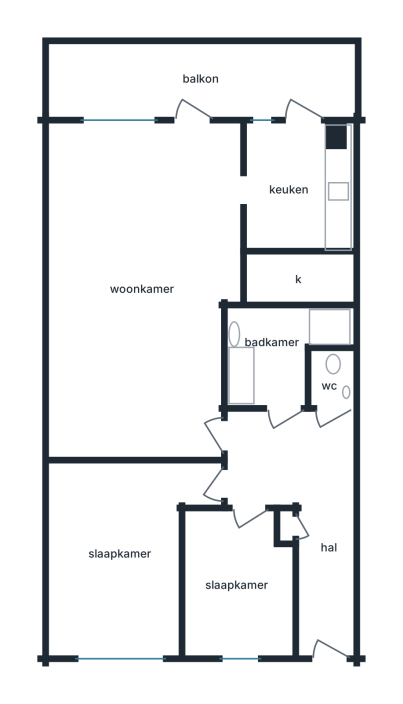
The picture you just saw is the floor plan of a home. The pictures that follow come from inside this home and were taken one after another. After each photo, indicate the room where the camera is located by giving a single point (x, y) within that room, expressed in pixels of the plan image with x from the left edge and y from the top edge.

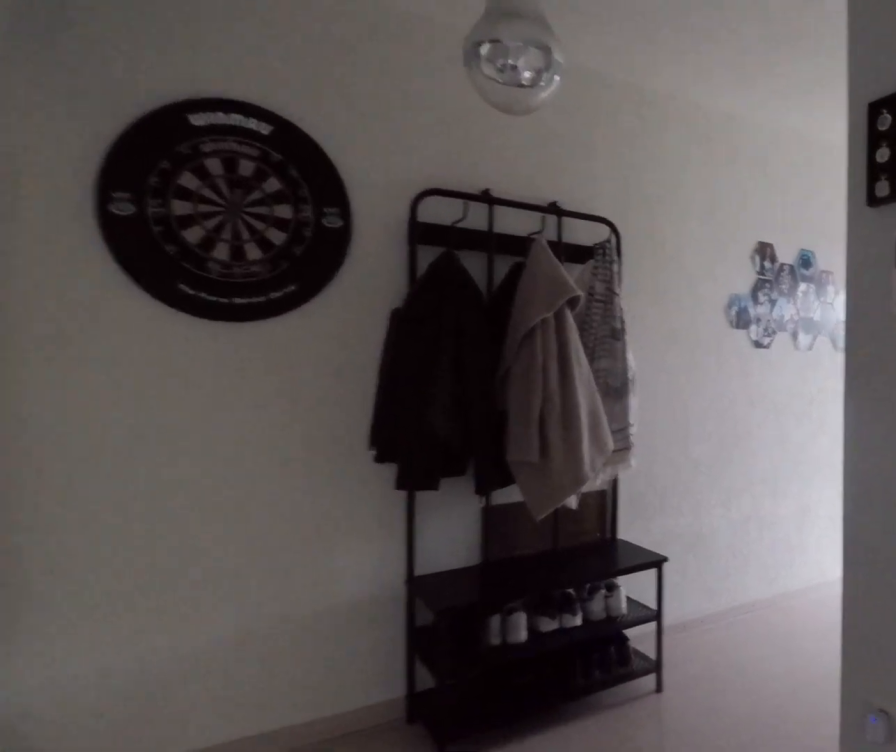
(302, 506)
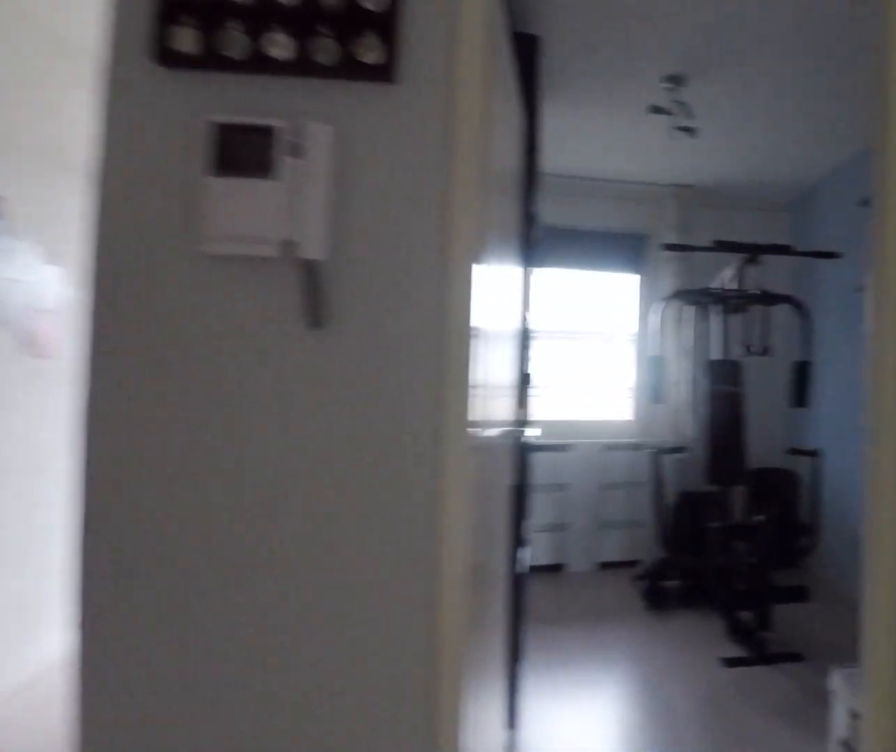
(302, 506)
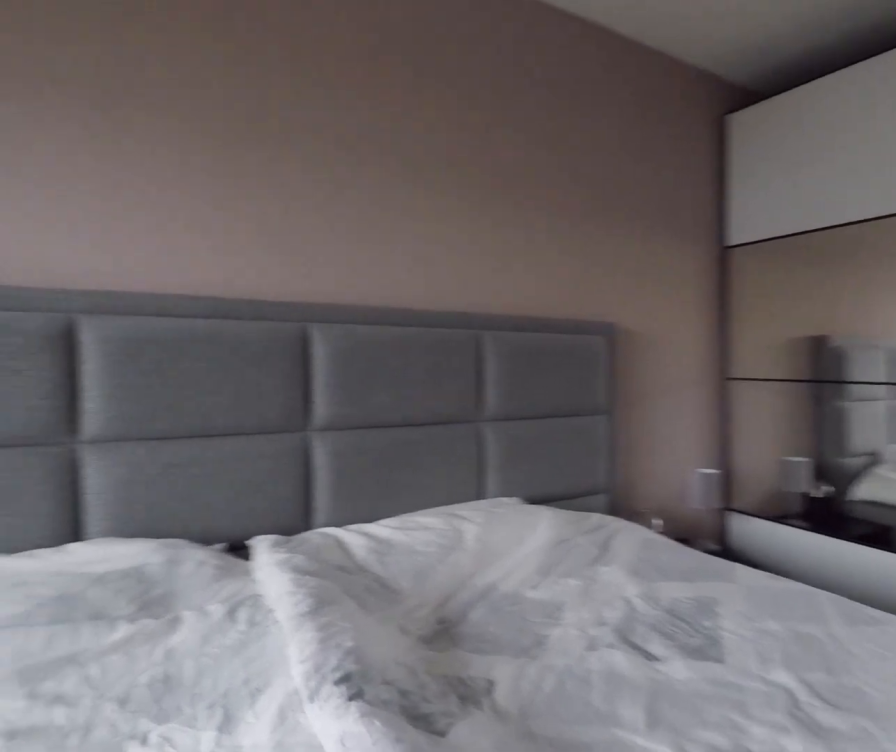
(121, 555)
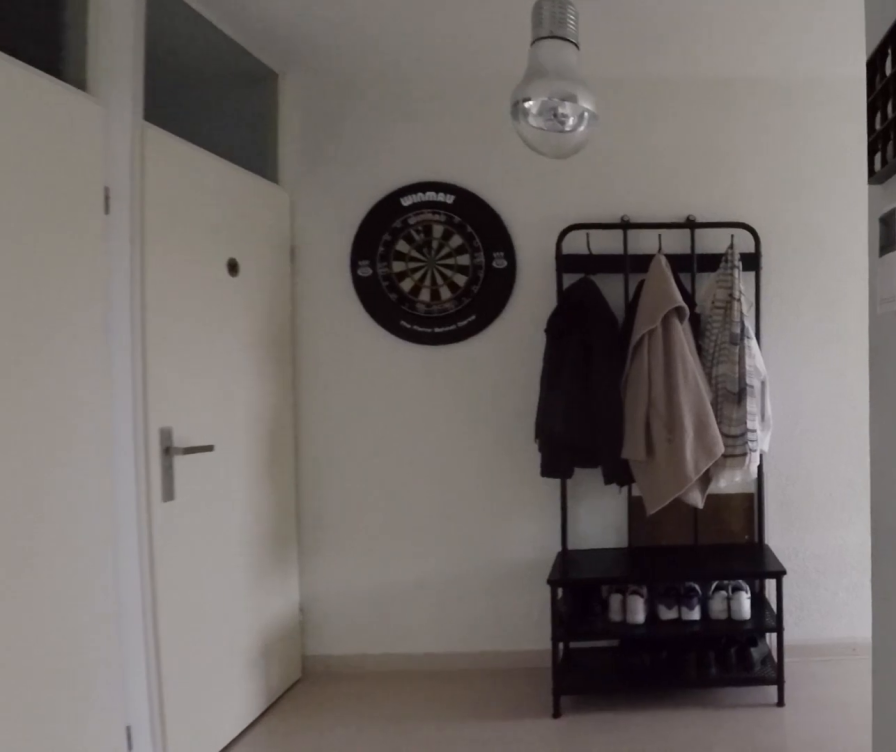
(302, 505)
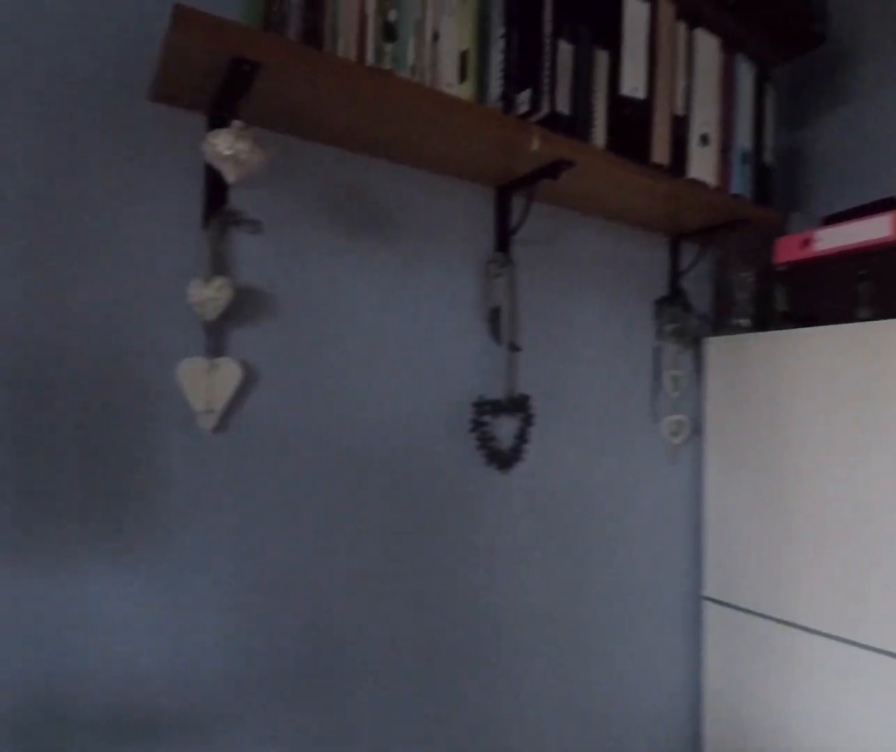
(236, 584)
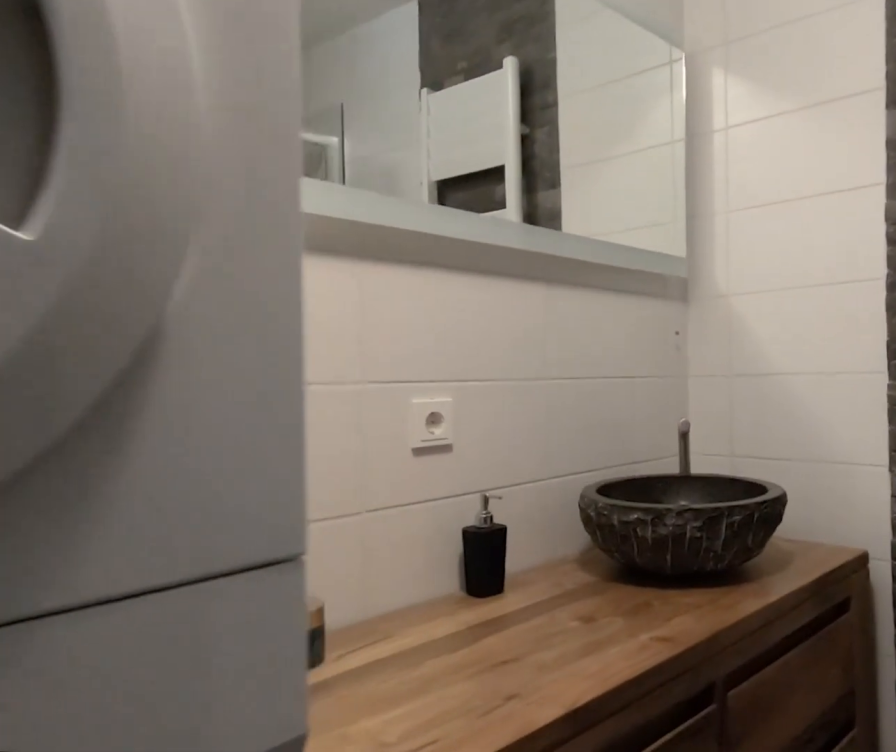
(275, 350)
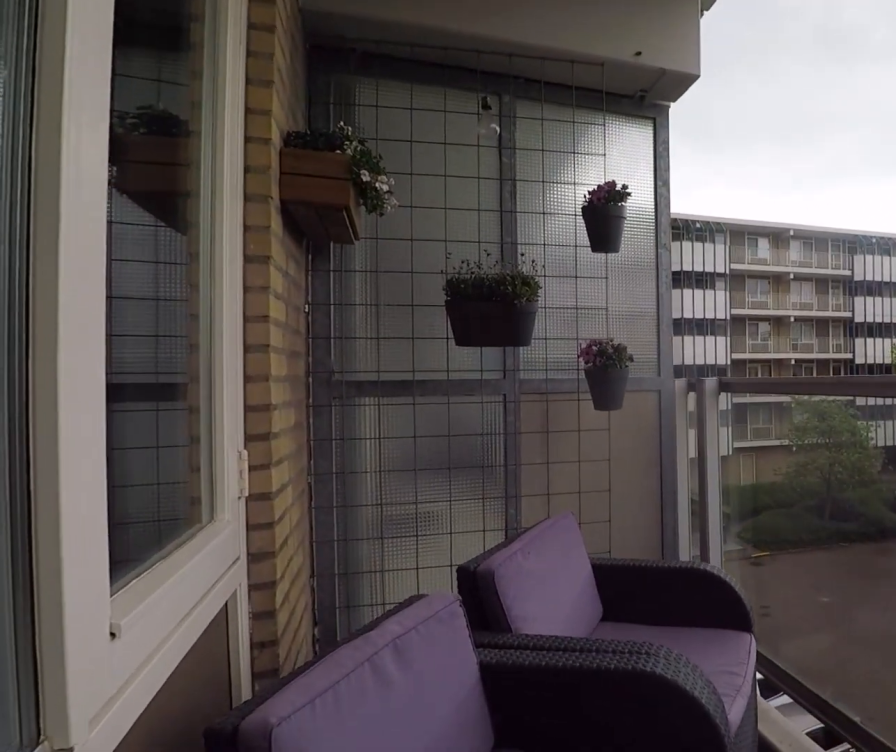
(201, 79)
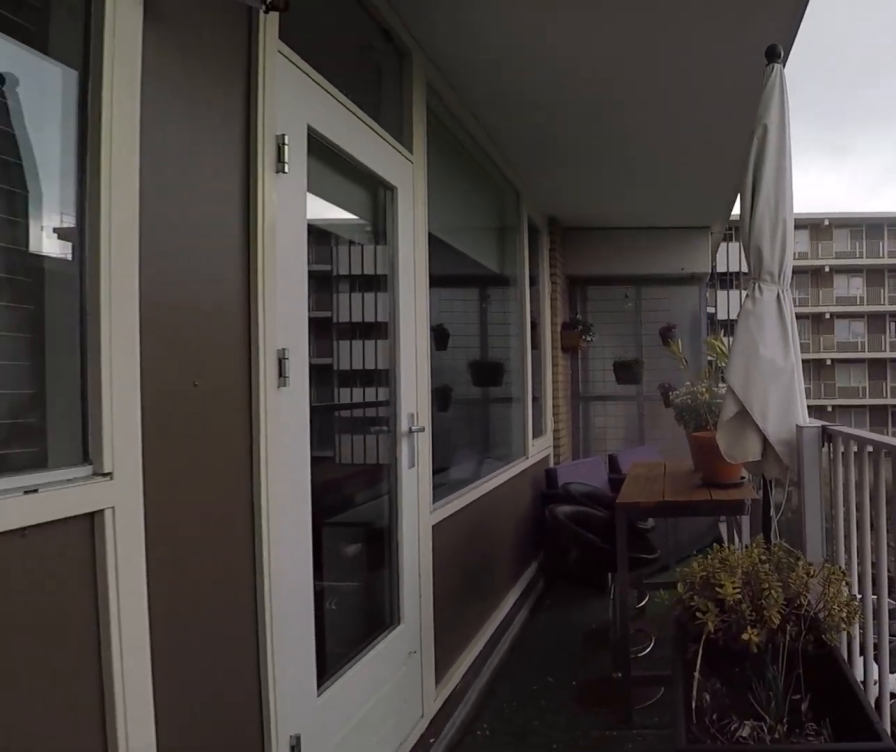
(201, 79)
